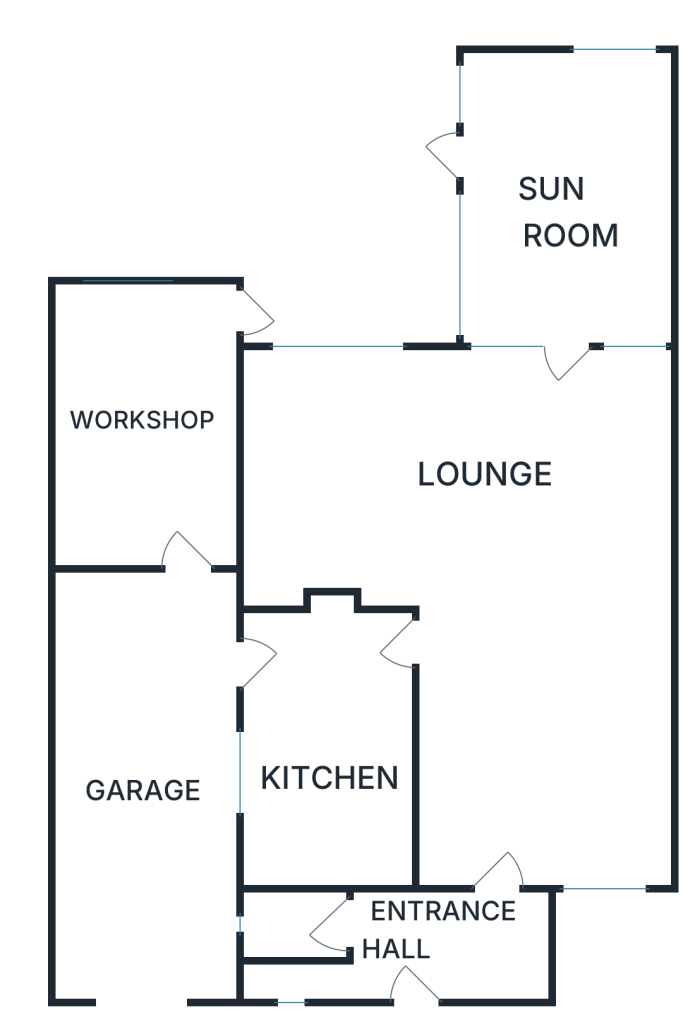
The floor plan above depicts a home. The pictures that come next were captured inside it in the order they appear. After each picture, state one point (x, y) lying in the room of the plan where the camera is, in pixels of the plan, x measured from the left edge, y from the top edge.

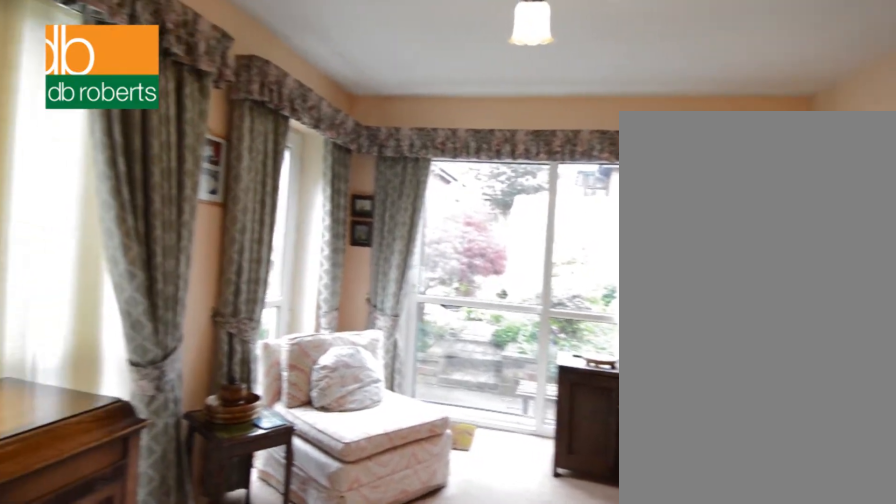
(566, 192)
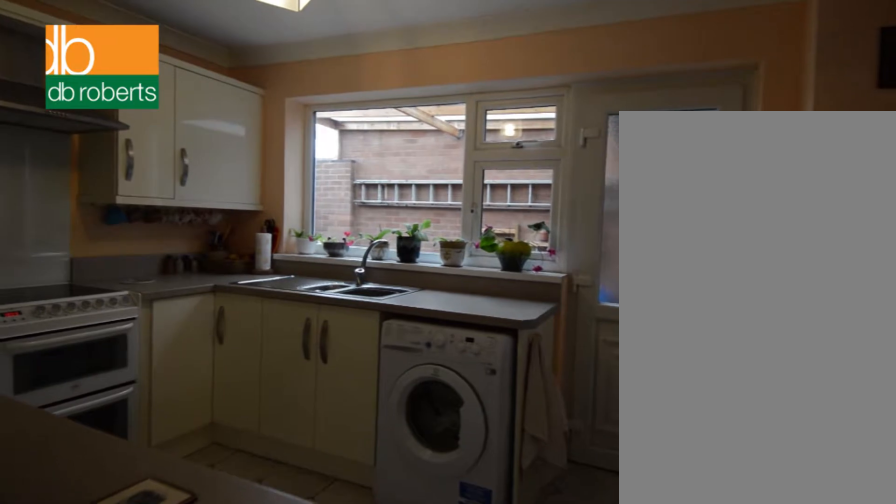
(326, 744)
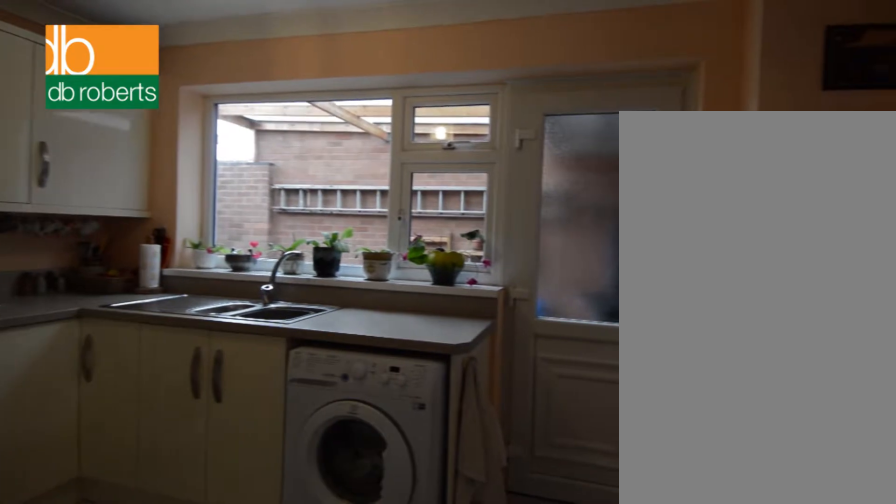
(326, 744)
